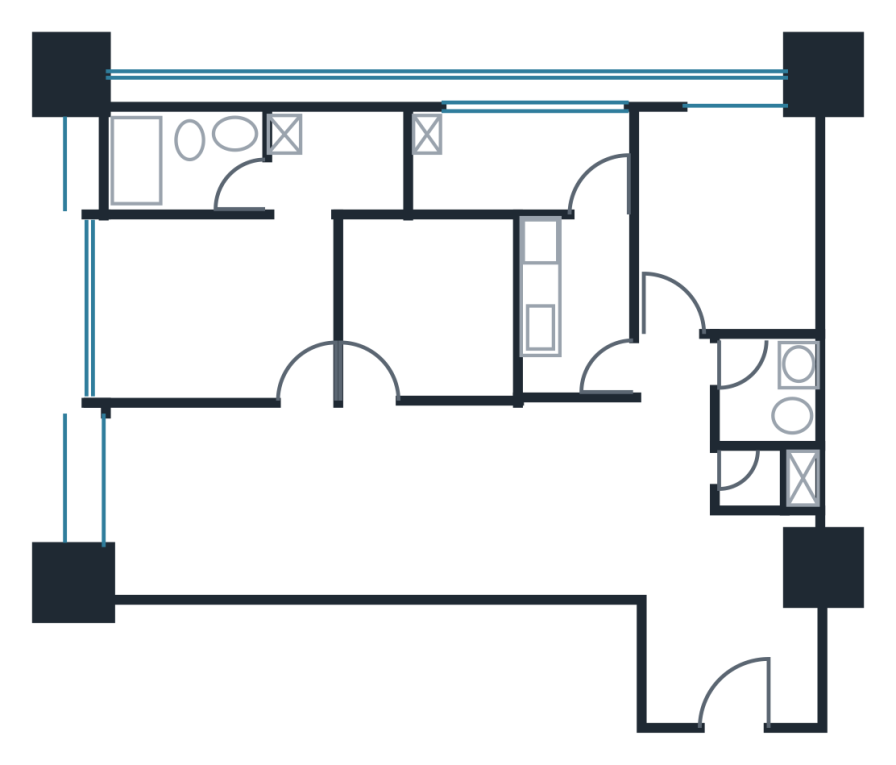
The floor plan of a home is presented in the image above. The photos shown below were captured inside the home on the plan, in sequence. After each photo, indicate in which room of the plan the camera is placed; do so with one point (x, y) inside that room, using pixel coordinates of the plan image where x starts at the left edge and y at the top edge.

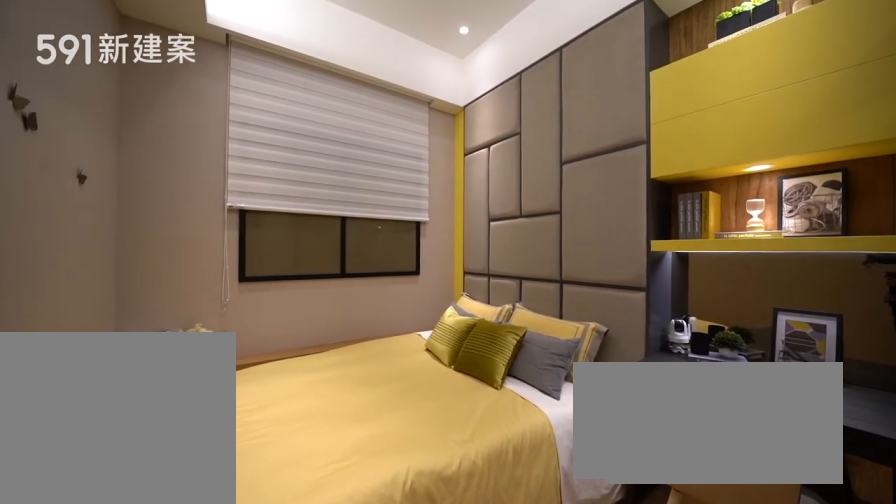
(729, 220)
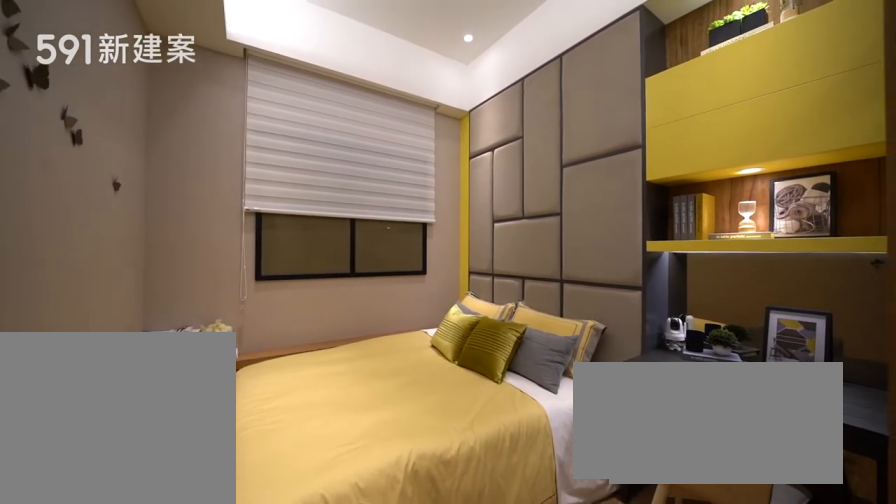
(729, 220)
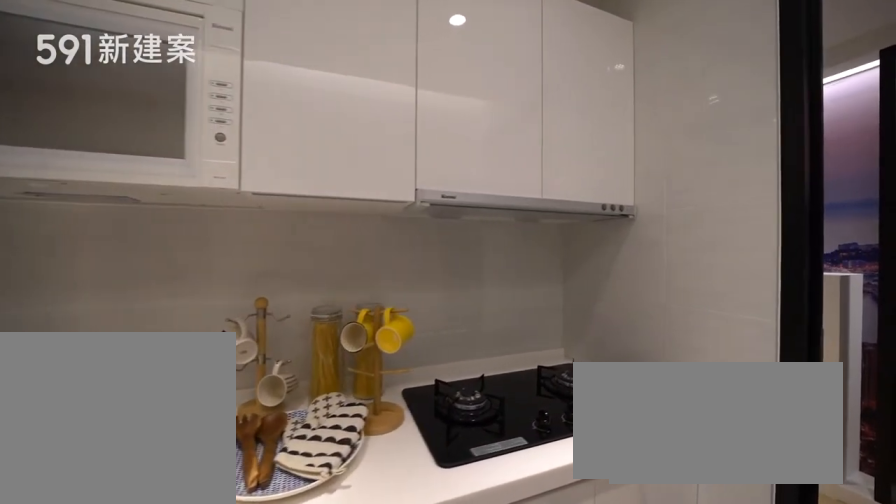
(576, 303)
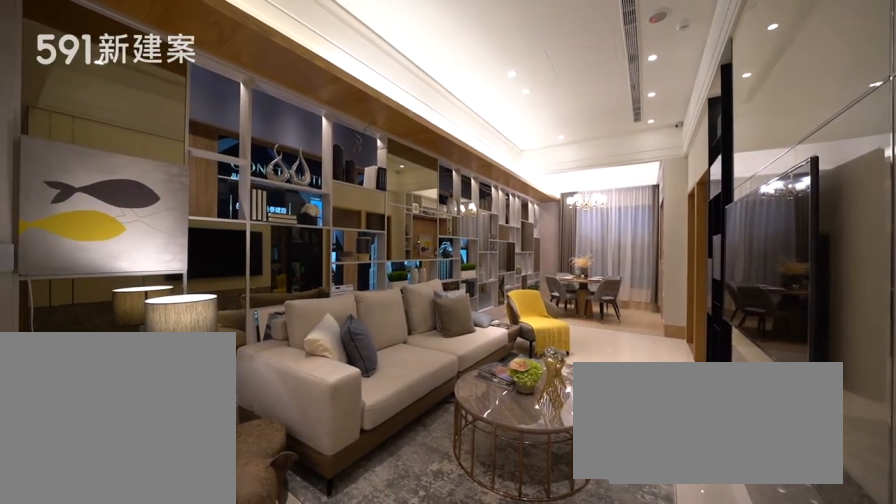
(478, 501)
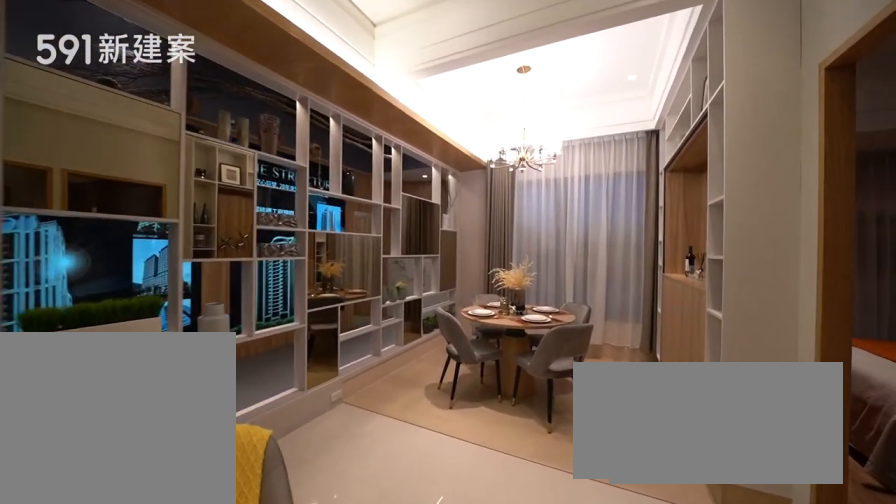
(188, 500)
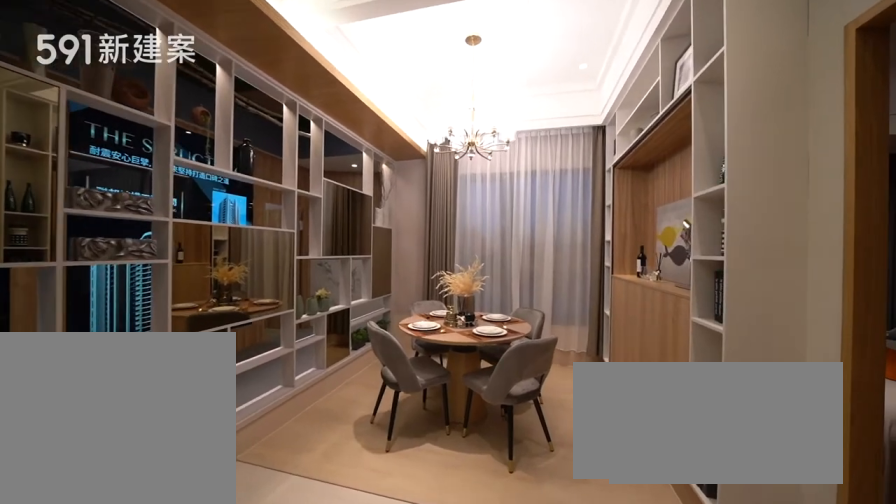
(188, 500)
